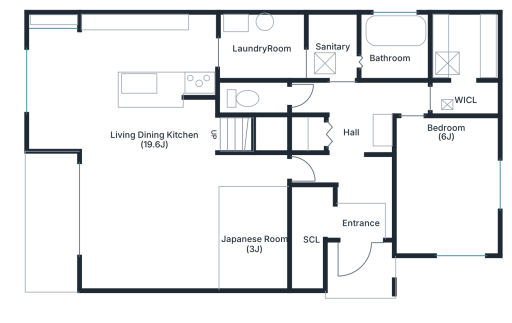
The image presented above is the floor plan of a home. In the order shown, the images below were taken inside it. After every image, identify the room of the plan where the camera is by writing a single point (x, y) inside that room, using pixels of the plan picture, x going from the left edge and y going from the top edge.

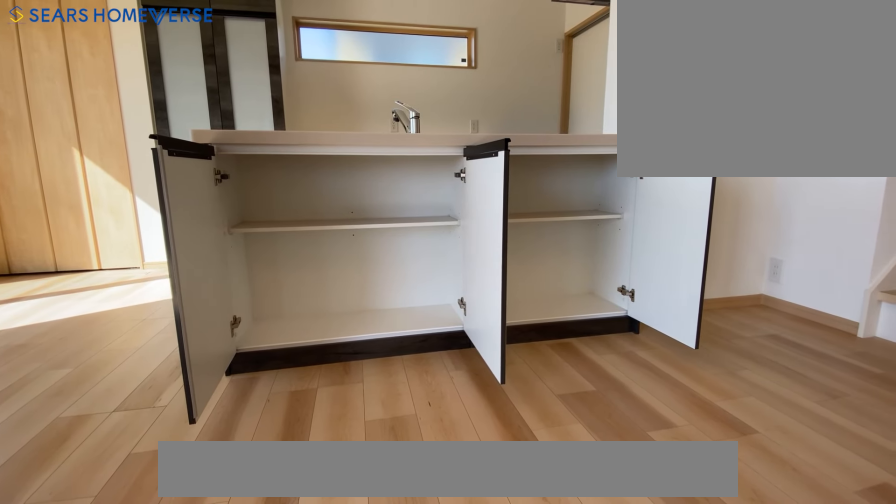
(154, 50)
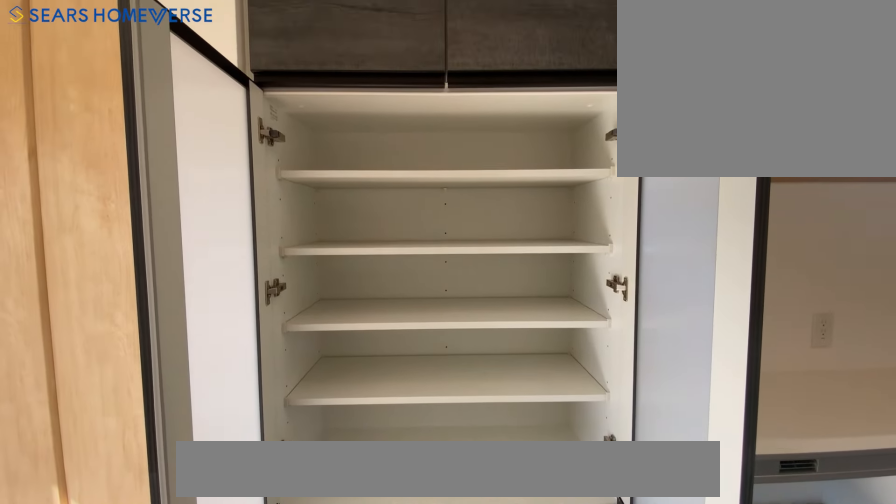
(154, 50)
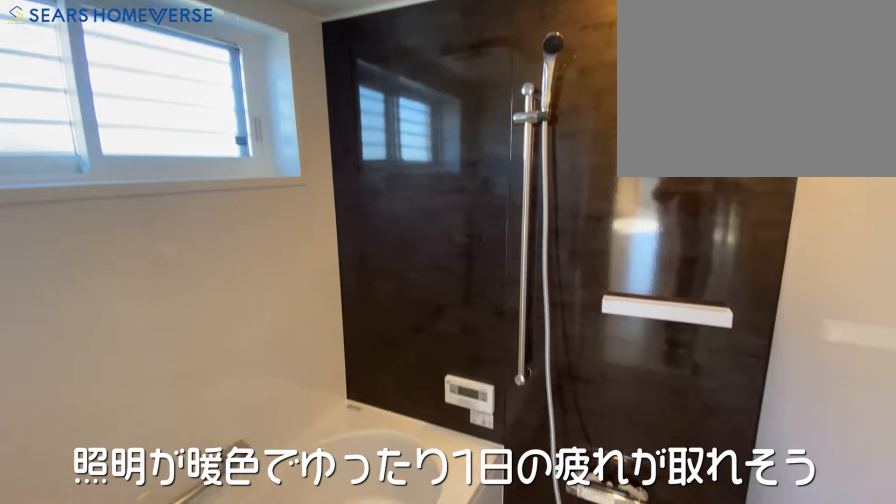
(397, 50)
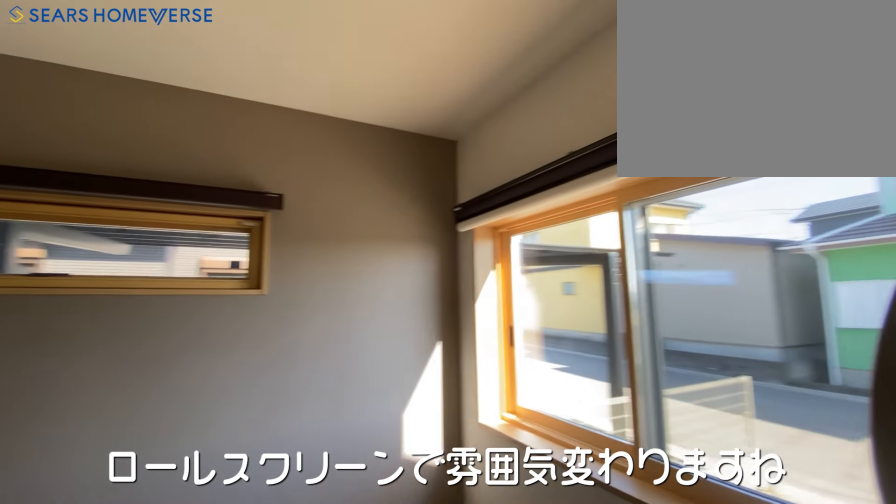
(449, 186)
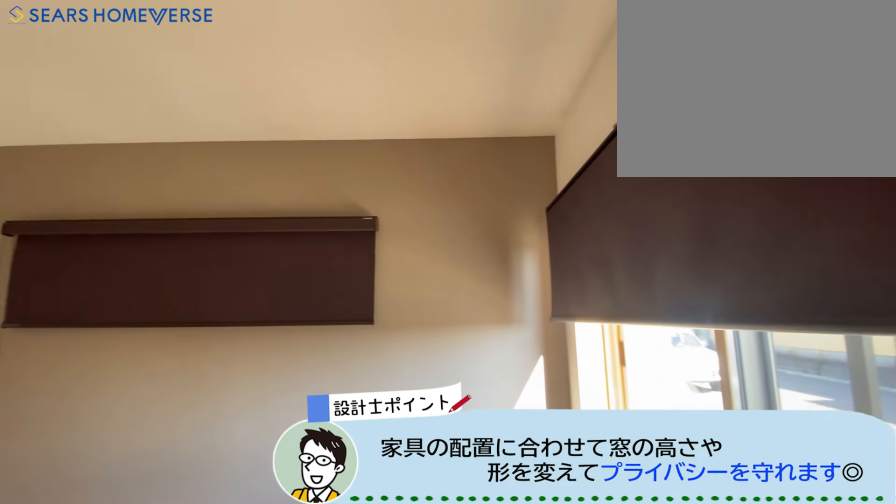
(449, 186)
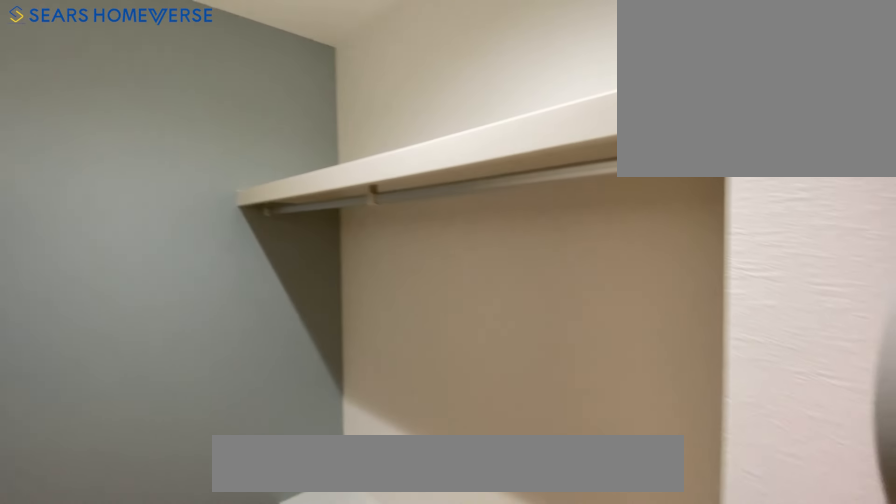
(465, 56)
